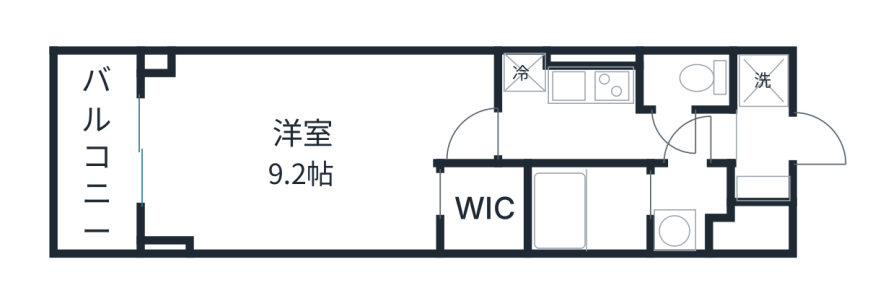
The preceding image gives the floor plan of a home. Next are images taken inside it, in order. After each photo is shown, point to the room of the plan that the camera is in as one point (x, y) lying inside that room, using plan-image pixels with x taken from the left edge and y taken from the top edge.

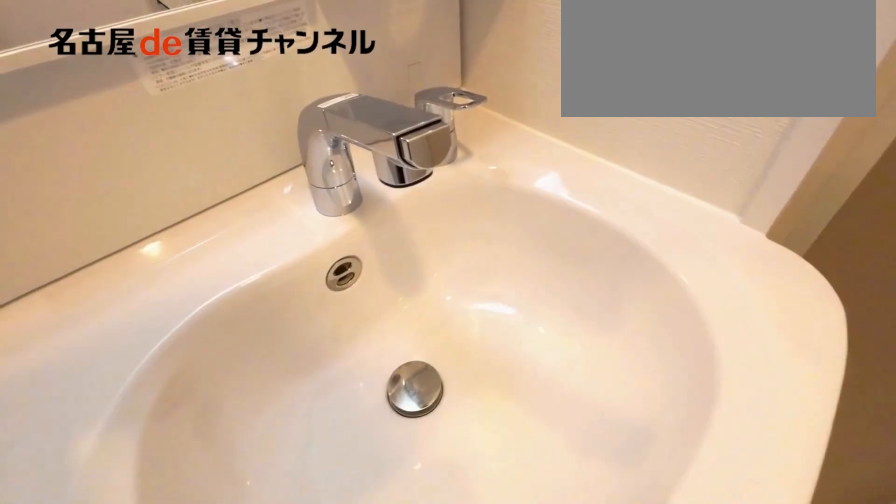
(688, 207)
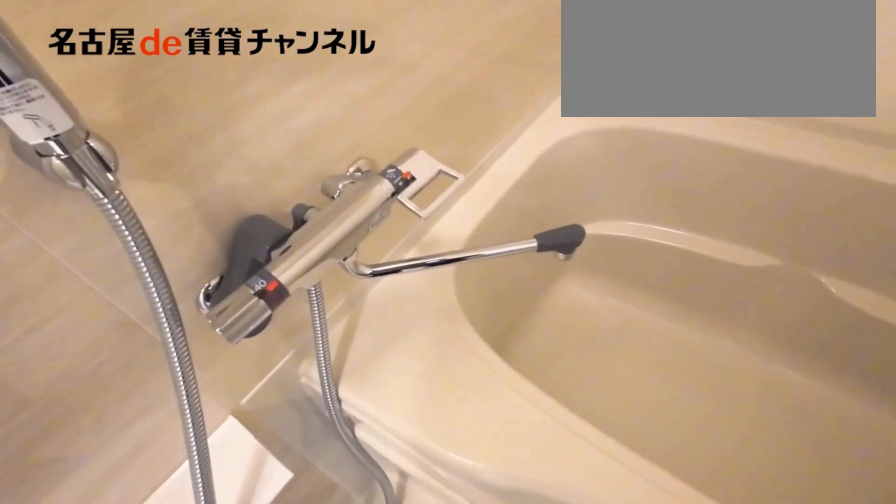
(589, 210)
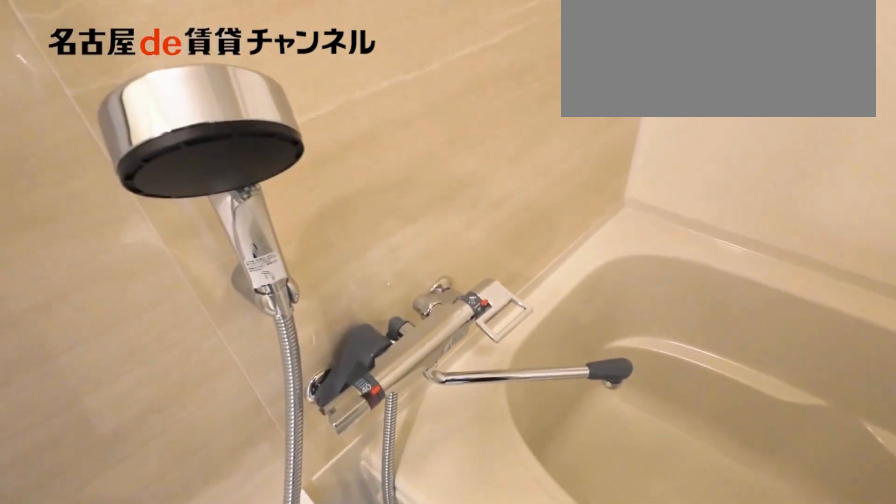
(589, 210)
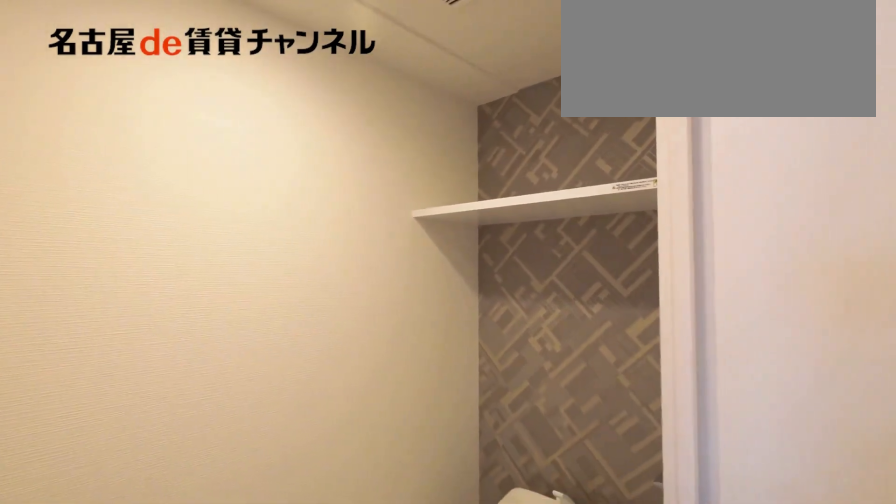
(684, 79)
